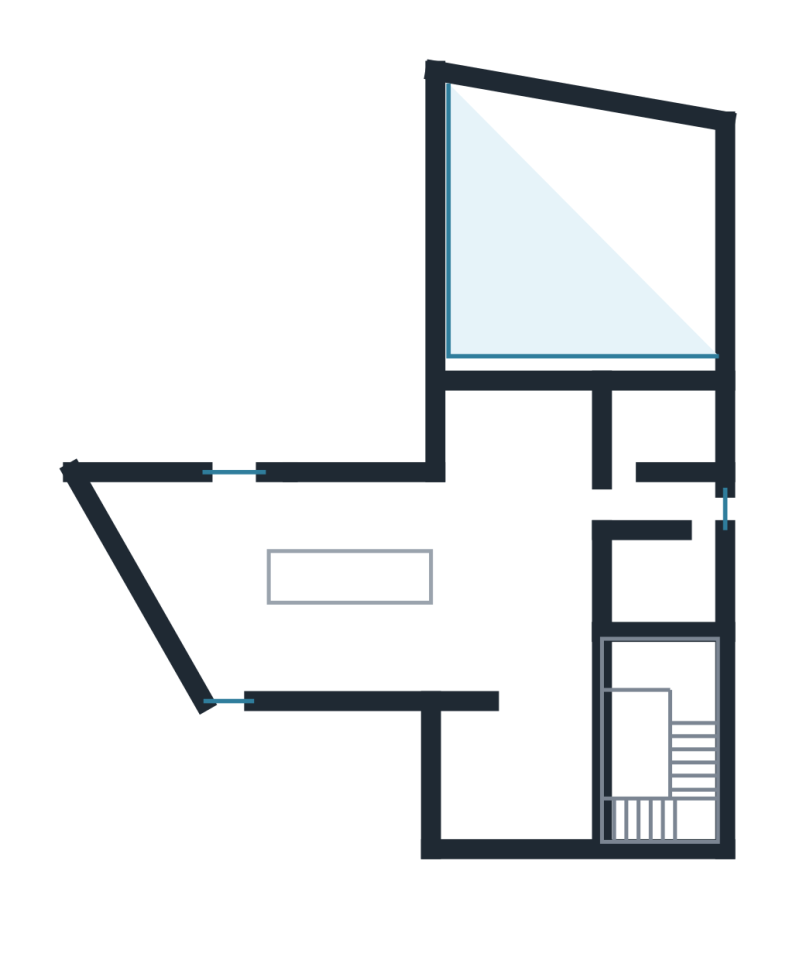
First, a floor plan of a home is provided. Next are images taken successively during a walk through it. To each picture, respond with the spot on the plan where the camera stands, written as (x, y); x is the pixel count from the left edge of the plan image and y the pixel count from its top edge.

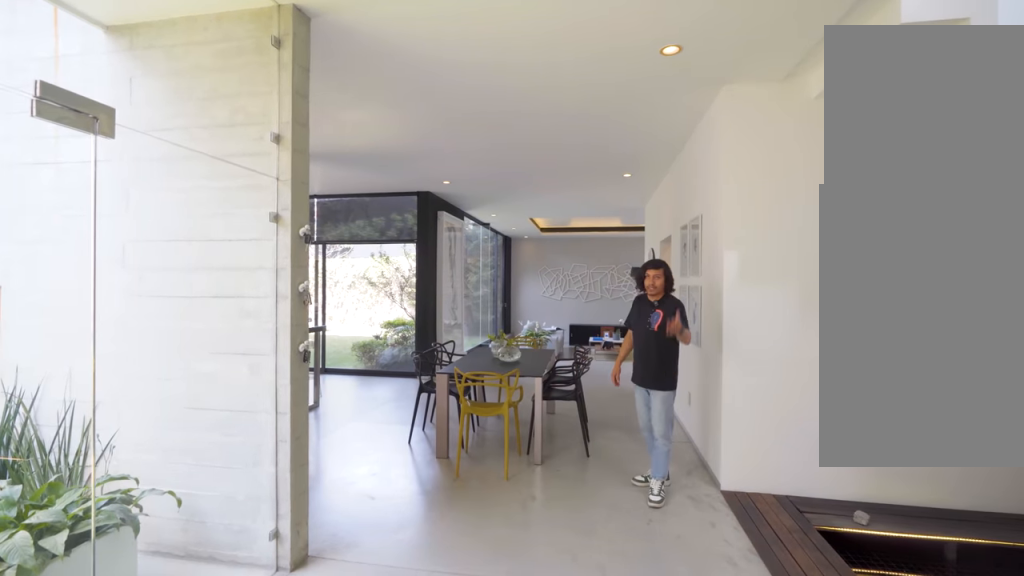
(554, 735)
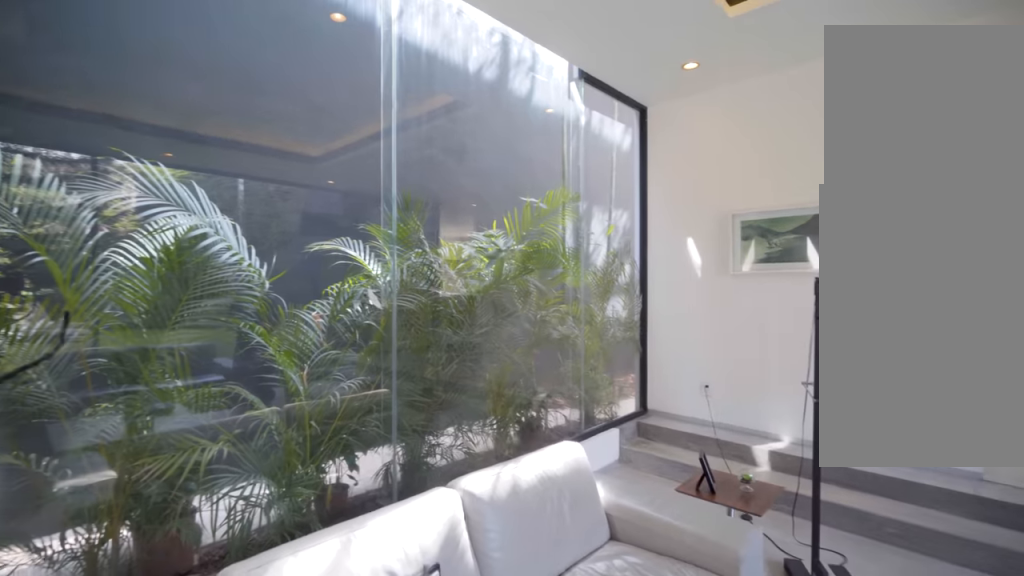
(529, 155)
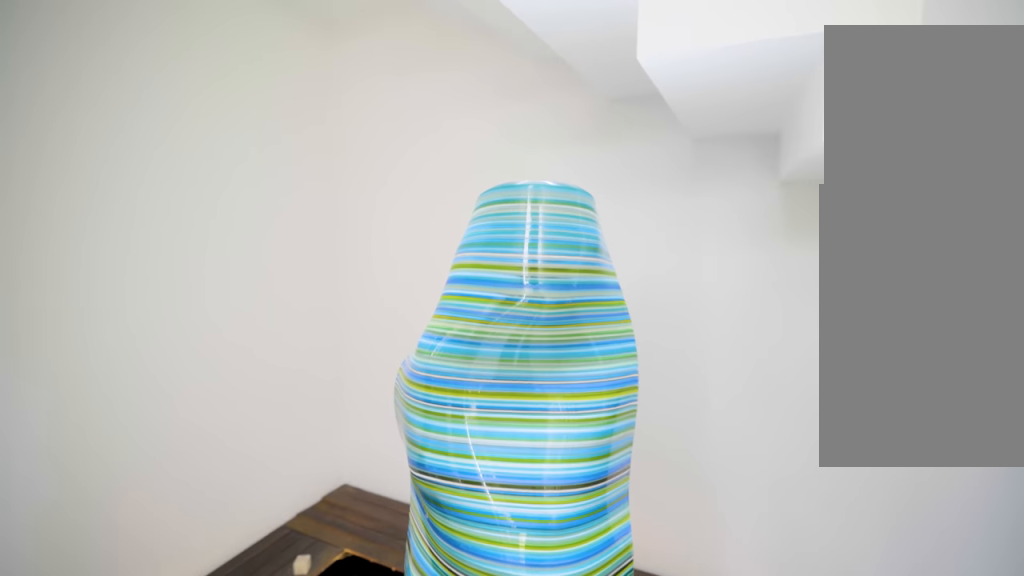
(563, 726)
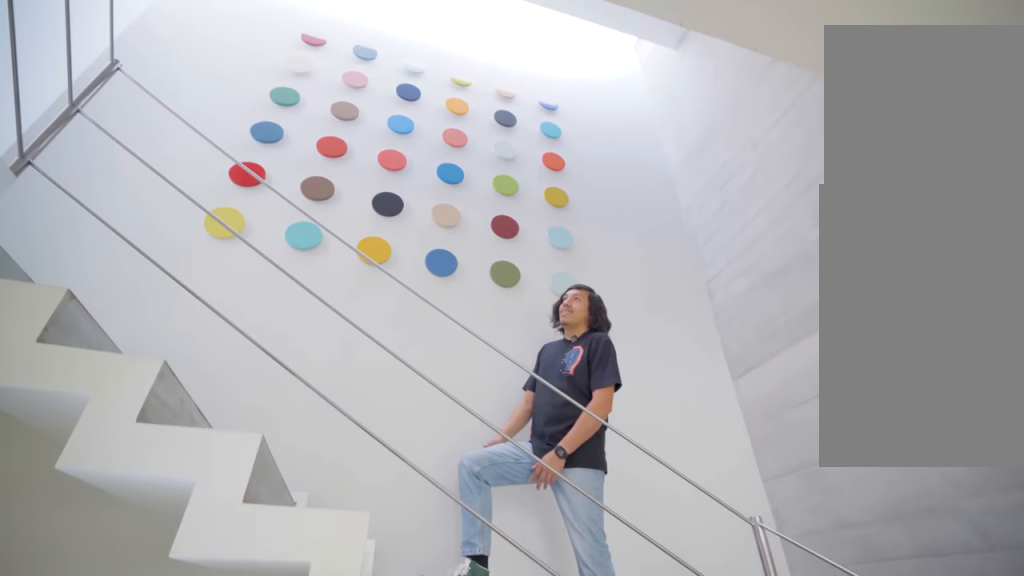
(563, 731)
